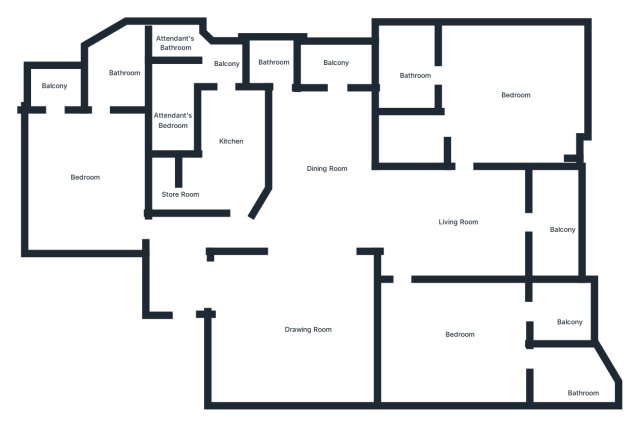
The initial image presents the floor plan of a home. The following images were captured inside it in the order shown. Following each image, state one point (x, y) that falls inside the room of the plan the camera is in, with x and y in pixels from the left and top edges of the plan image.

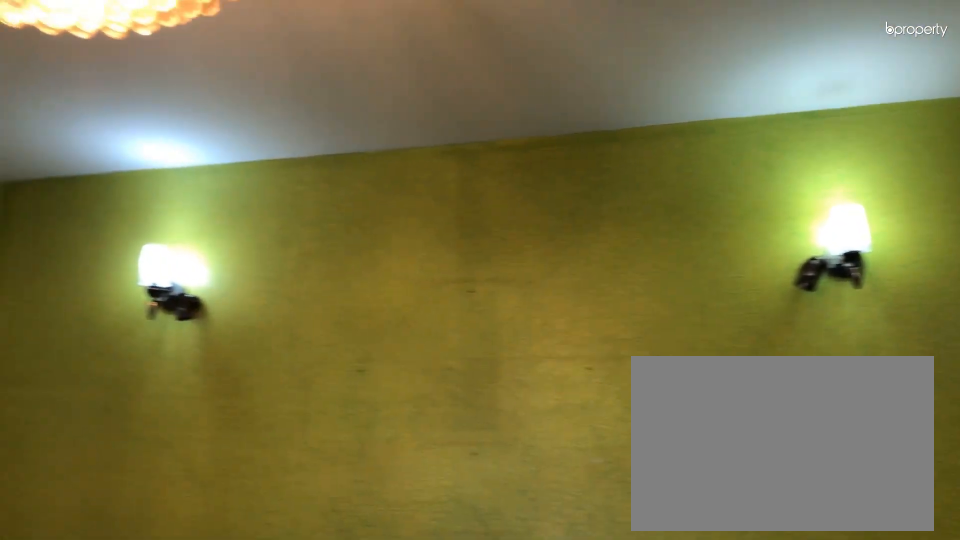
(284, 316)
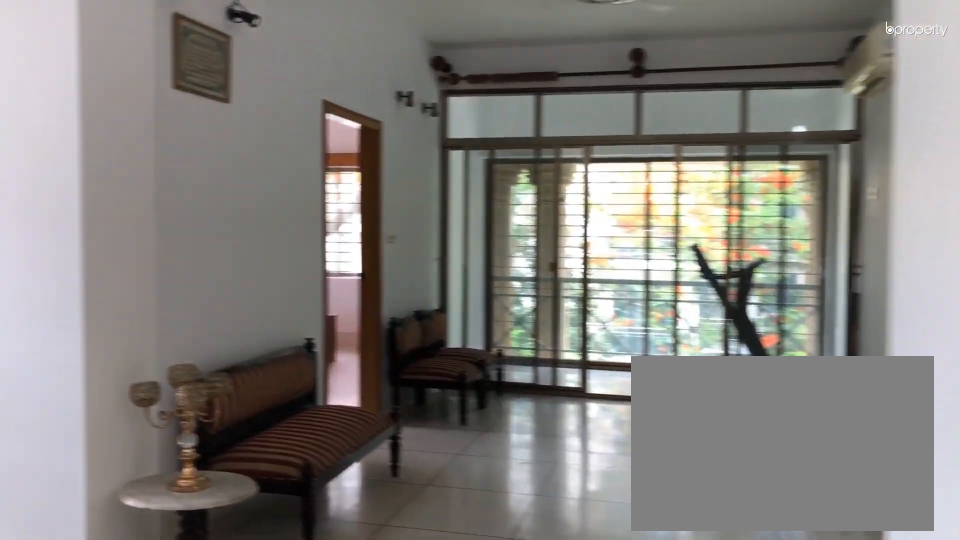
(323, 156)
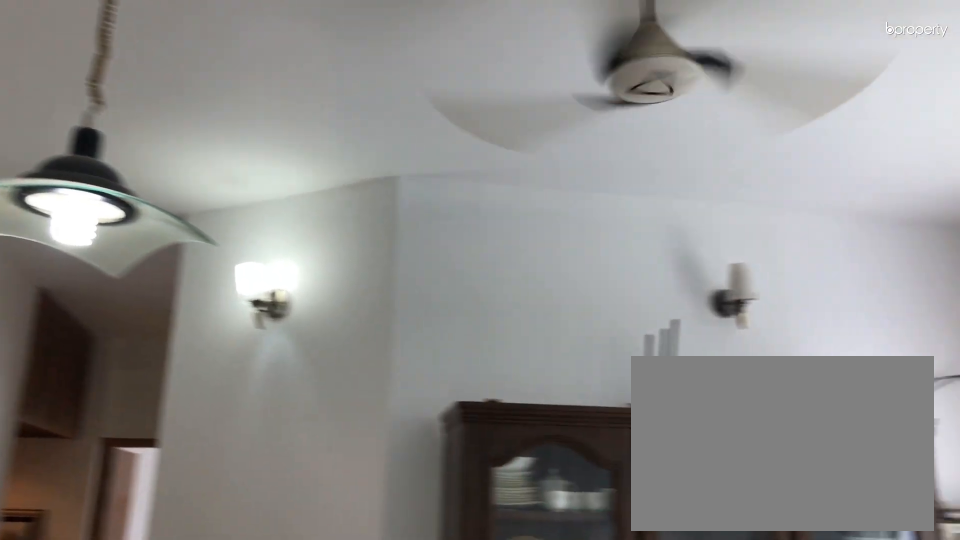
(323, 156)
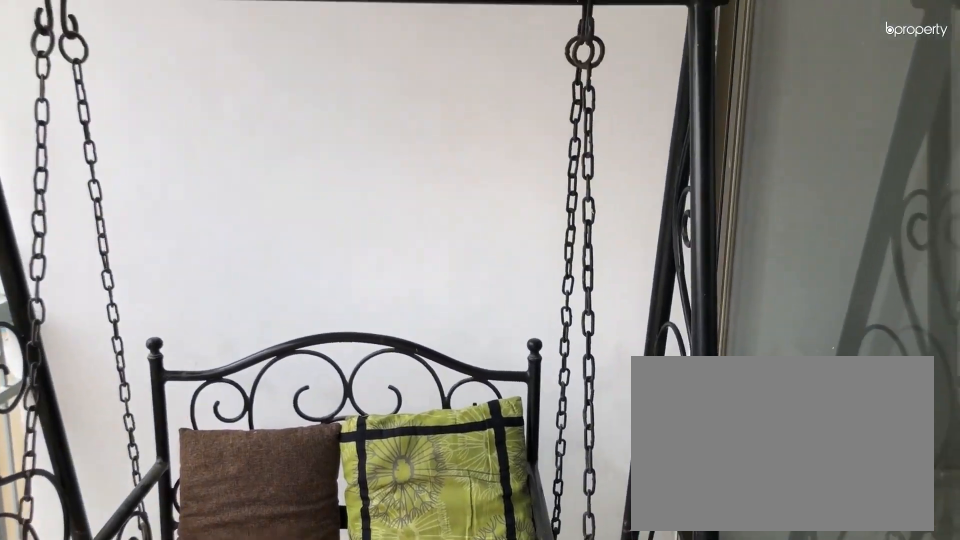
(332, 60)
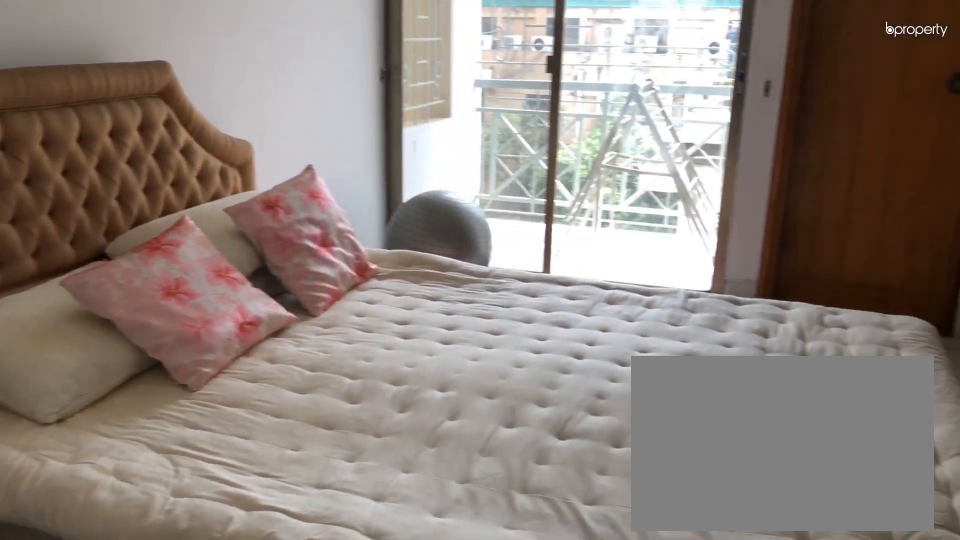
(90, 160)
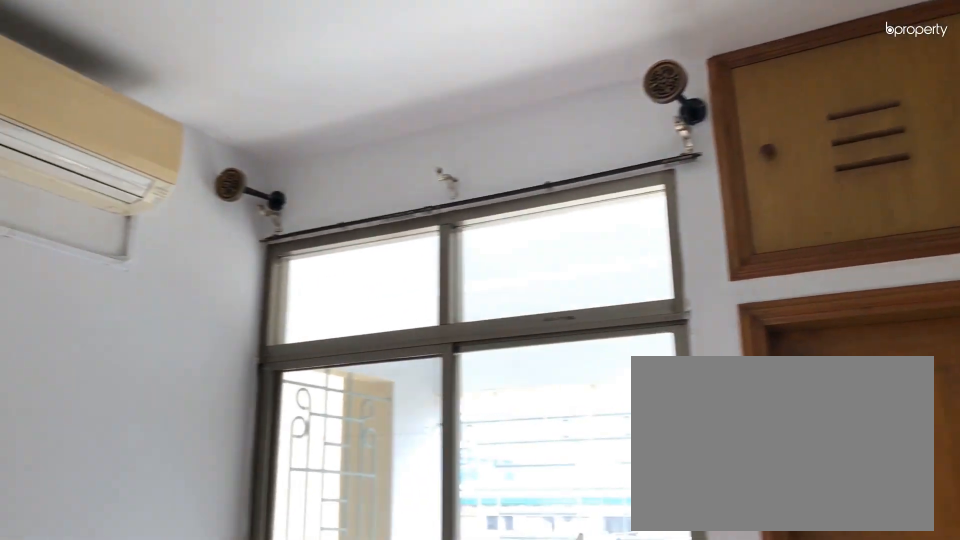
(96, 158)
